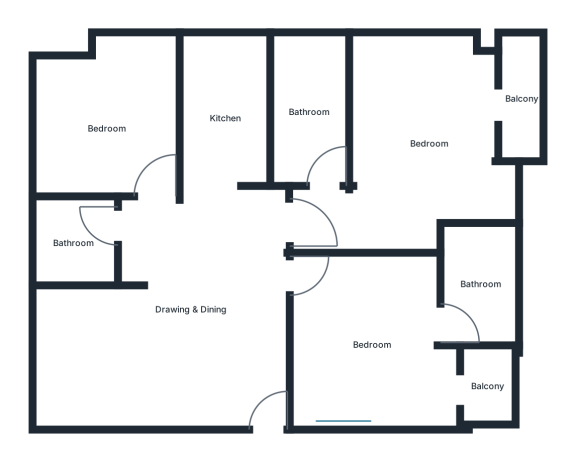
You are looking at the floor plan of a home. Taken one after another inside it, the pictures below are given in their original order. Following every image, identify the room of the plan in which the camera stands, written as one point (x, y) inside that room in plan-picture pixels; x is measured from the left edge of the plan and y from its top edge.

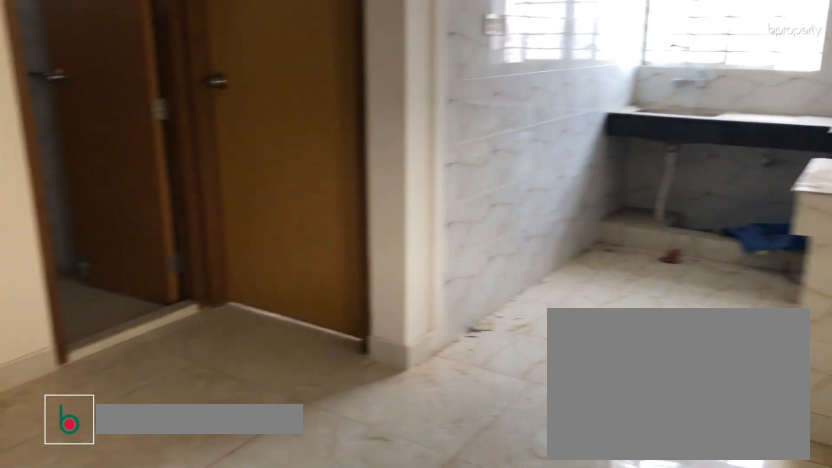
(190, 309)
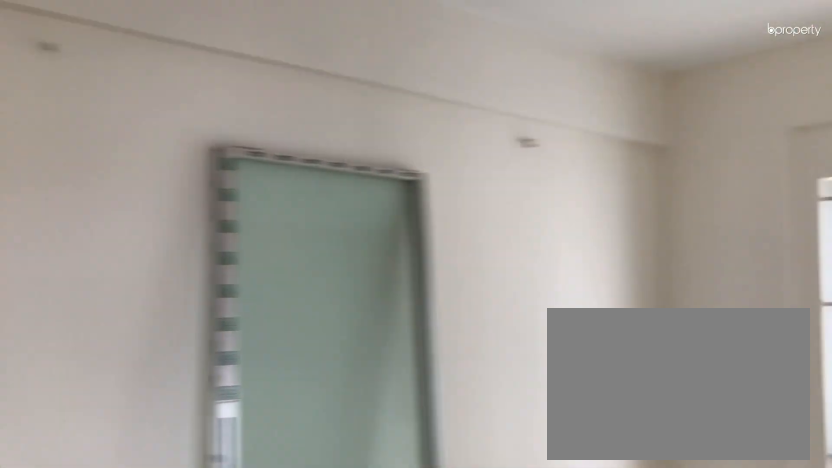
(190, 309)
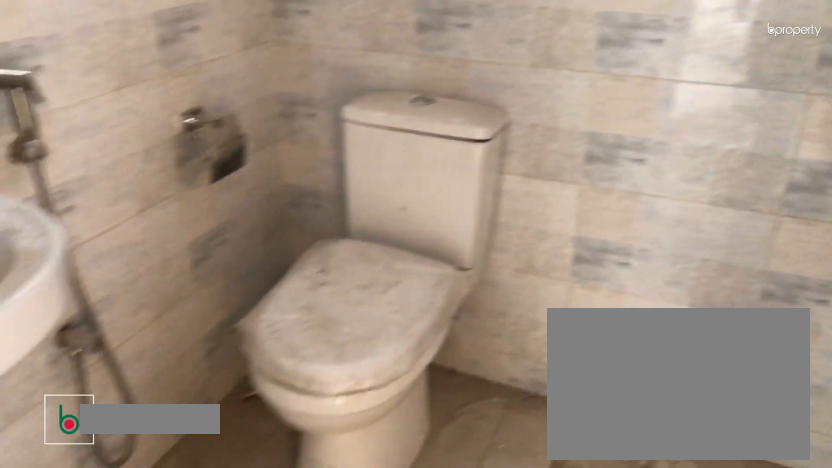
(74, 242)
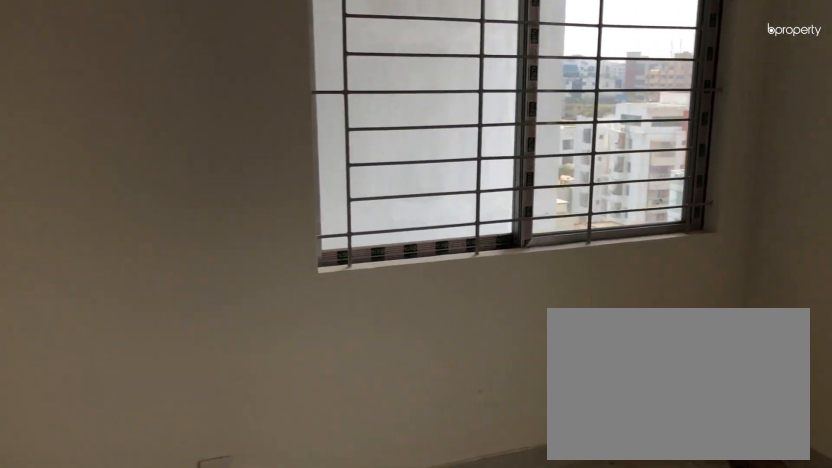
(108, 129)
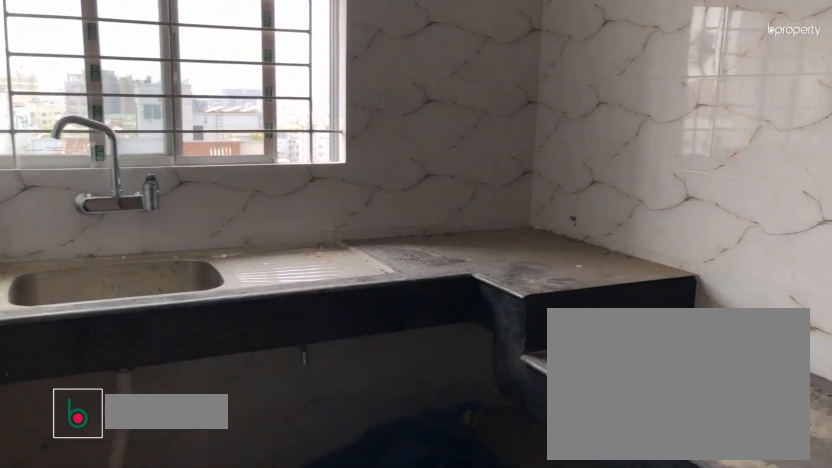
(227, 118)
